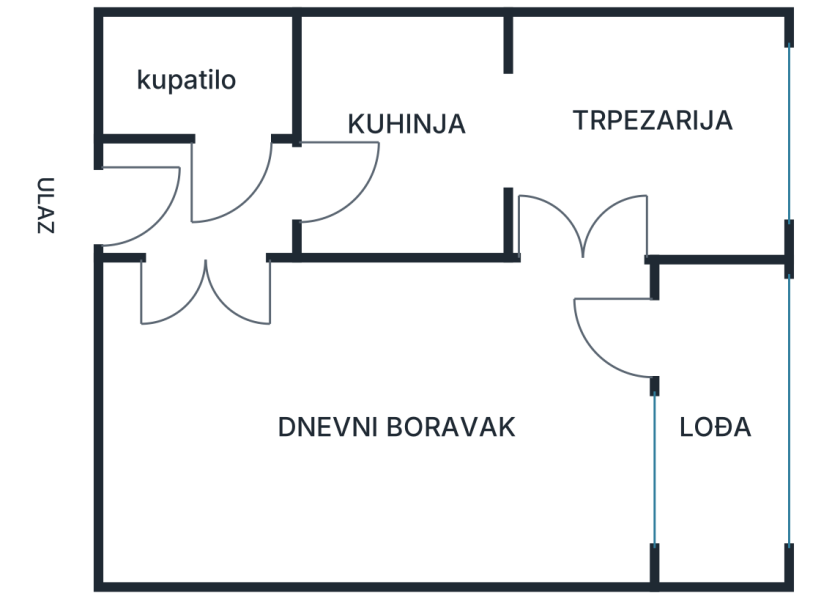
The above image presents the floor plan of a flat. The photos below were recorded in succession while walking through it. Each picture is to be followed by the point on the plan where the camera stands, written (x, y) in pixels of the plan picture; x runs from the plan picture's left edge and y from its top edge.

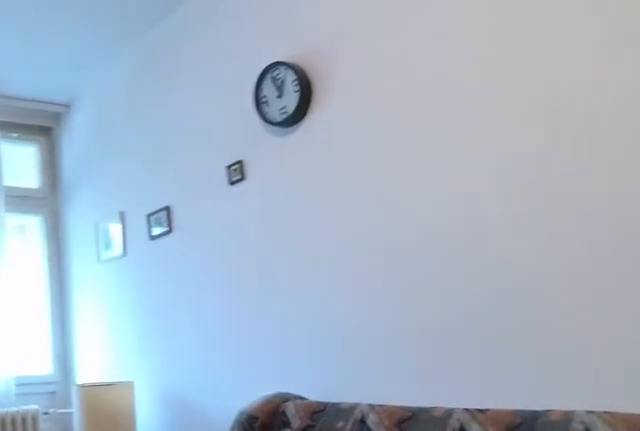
(272, 372)
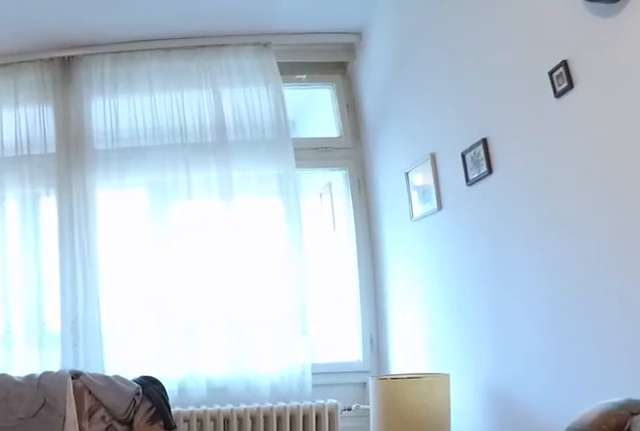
(294, 400)
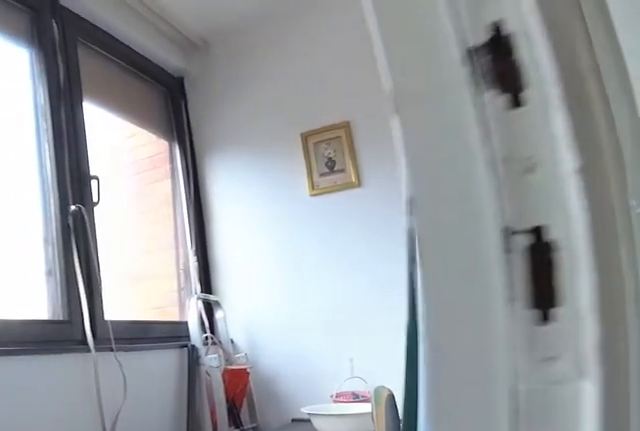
(679, 334)
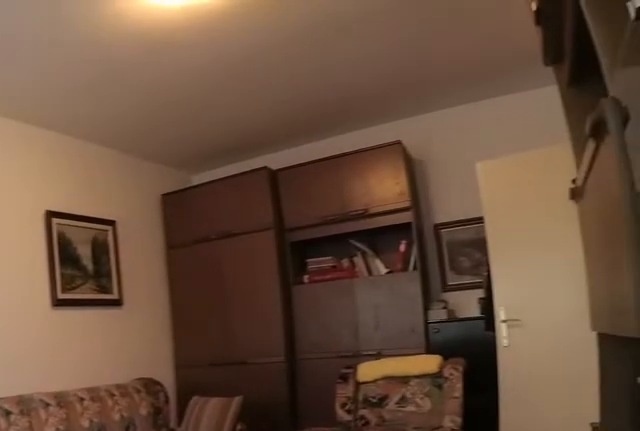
(643, 303)
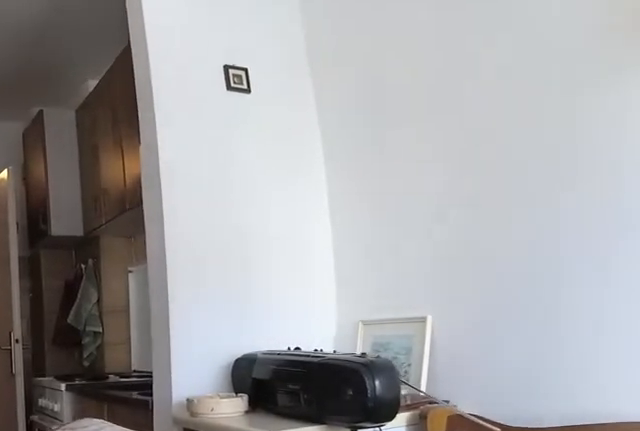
(677, 172)
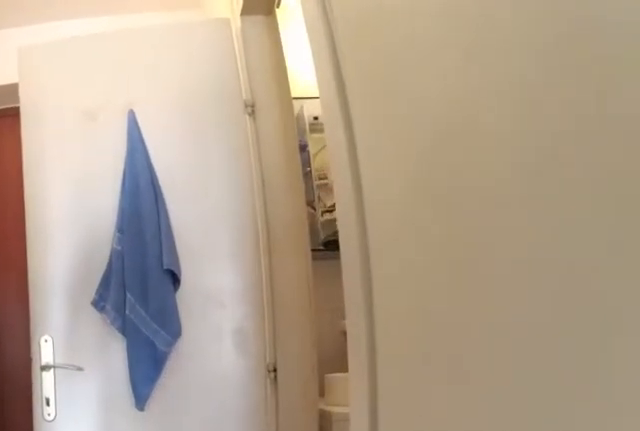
(370, 166)
